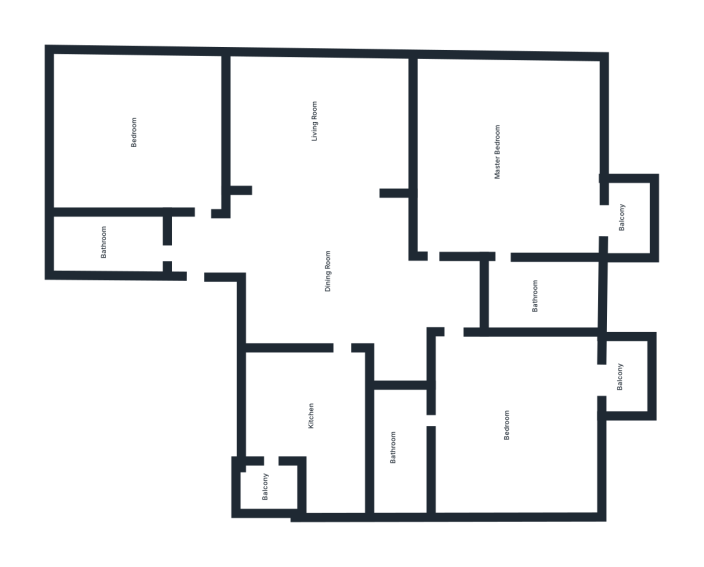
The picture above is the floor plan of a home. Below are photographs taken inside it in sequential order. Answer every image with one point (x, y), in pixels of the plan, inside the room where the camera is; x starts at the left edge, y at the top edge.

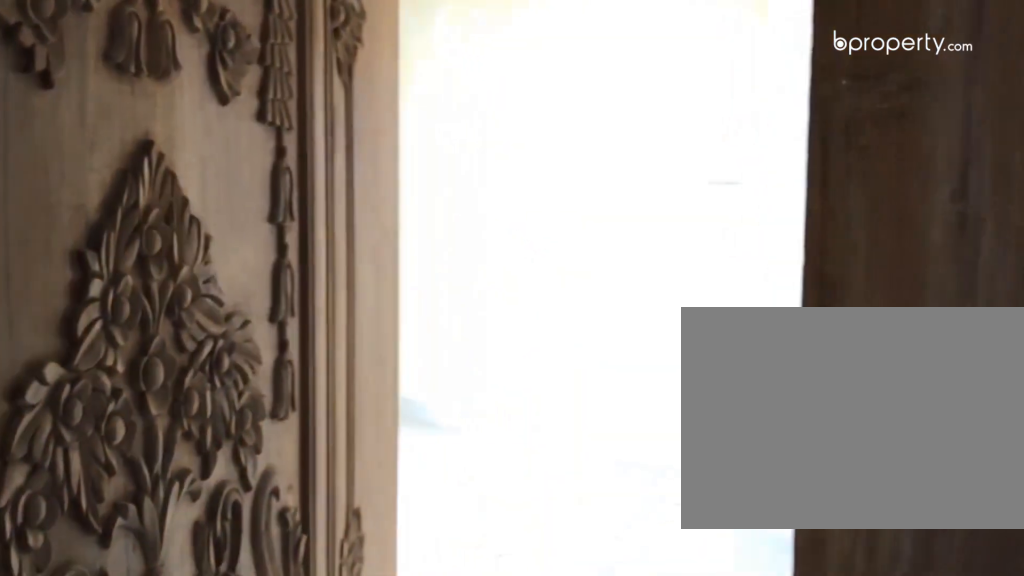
(225, 261)
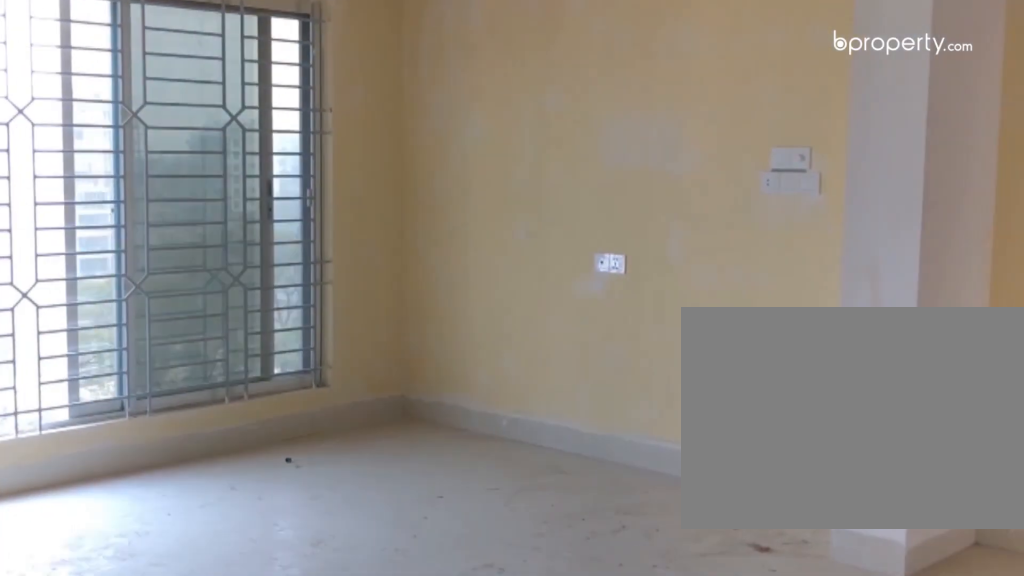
(225, 261)
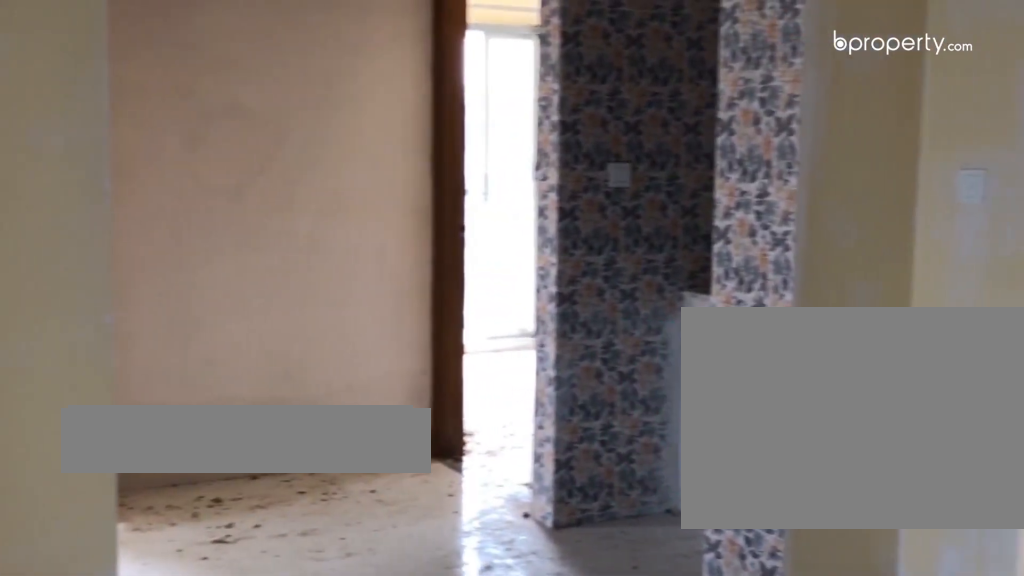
(309, 243)
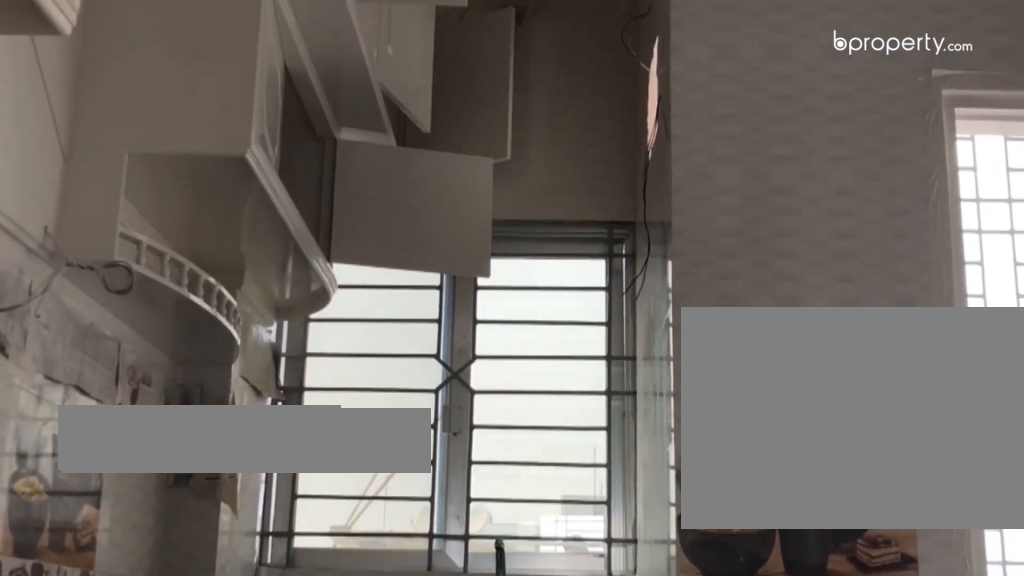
(311, 407)
